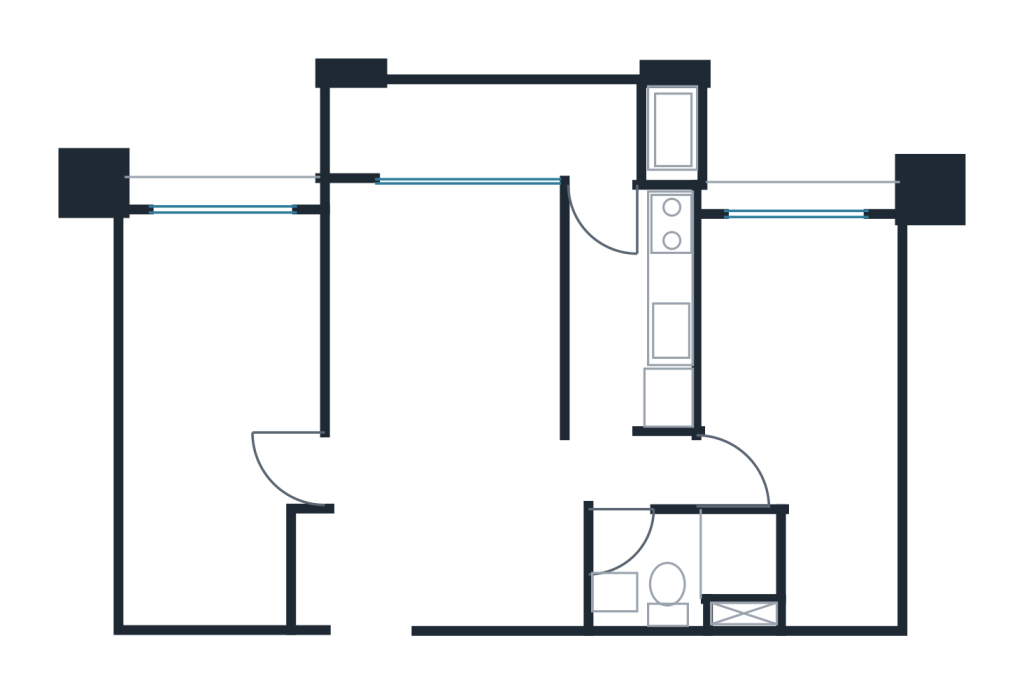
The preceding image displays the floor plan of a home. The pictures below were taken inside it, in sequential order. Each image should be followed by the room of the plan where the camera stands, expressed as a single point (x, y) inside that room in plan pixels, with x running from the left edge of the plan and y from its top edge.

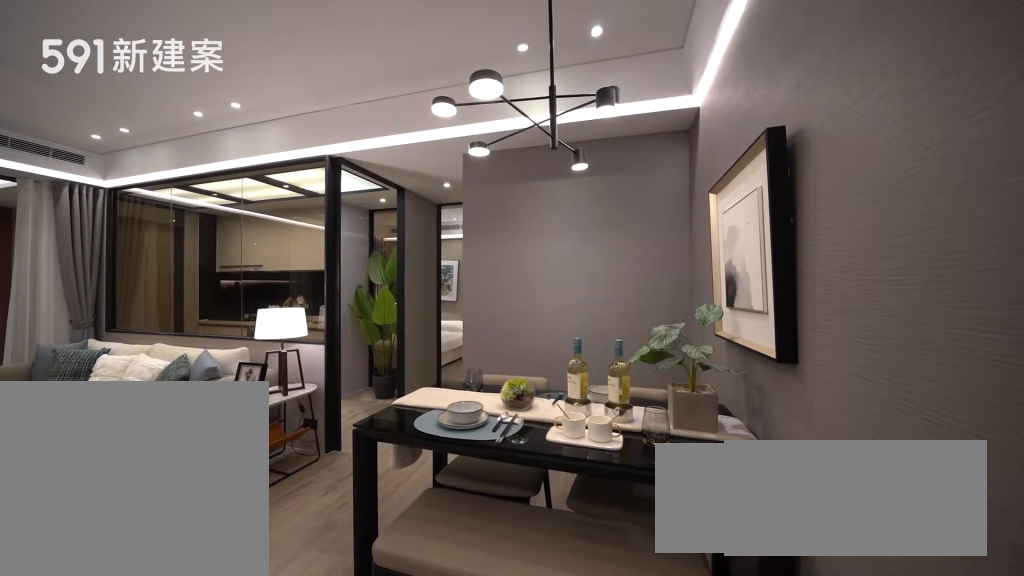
(507, 548)
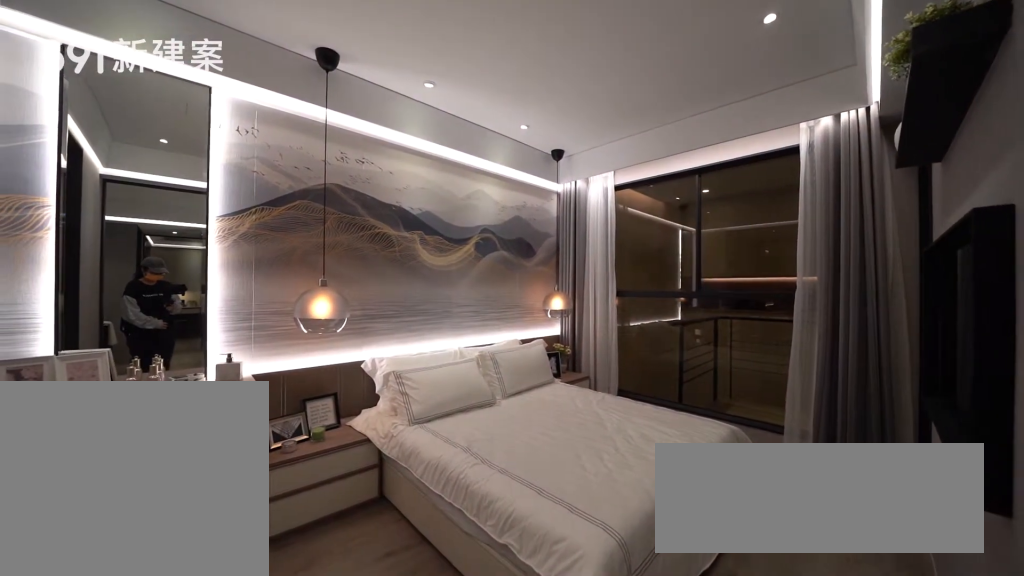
(220, 409)
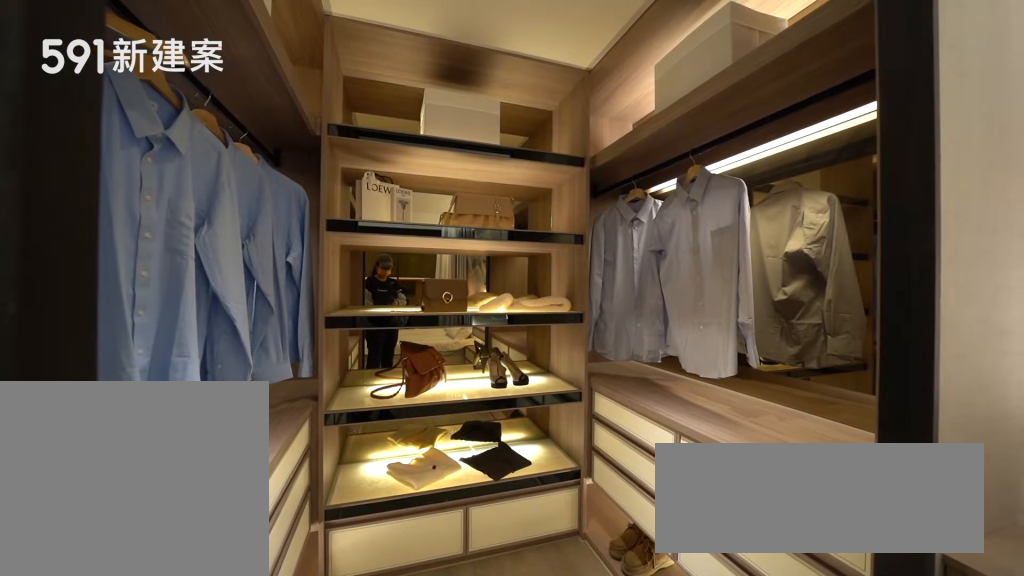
(220, 409)
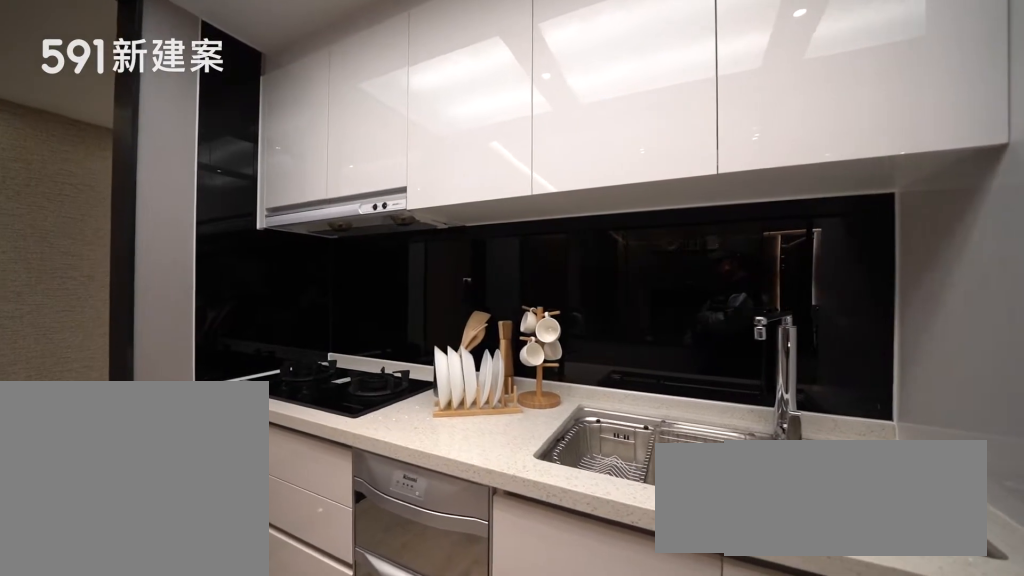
(634, 305)
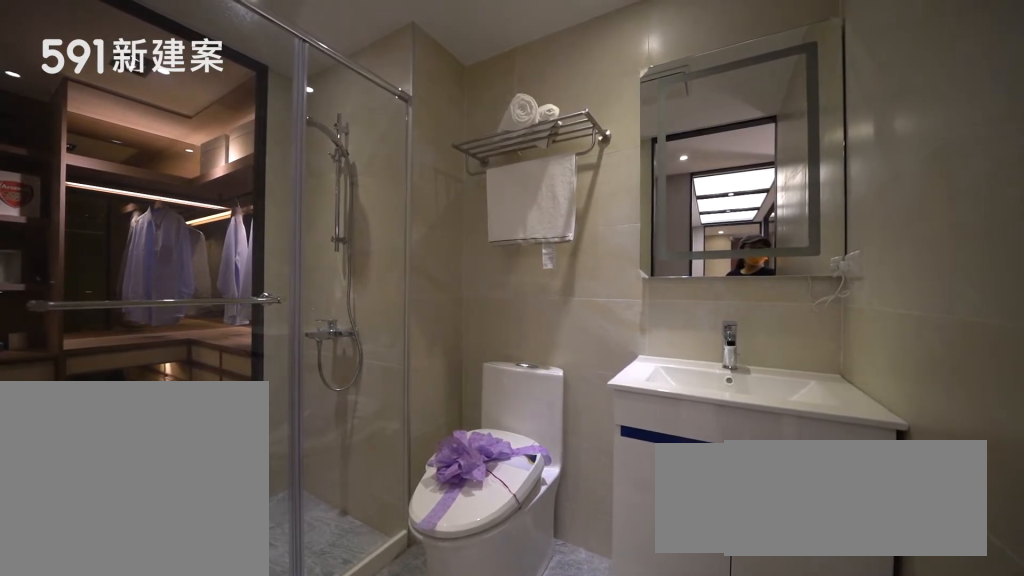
(690, 573)
